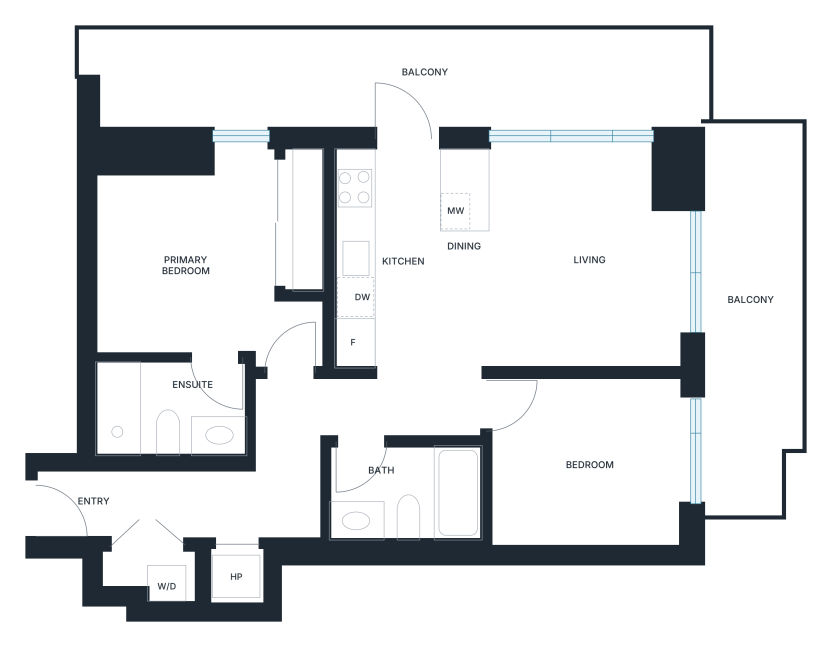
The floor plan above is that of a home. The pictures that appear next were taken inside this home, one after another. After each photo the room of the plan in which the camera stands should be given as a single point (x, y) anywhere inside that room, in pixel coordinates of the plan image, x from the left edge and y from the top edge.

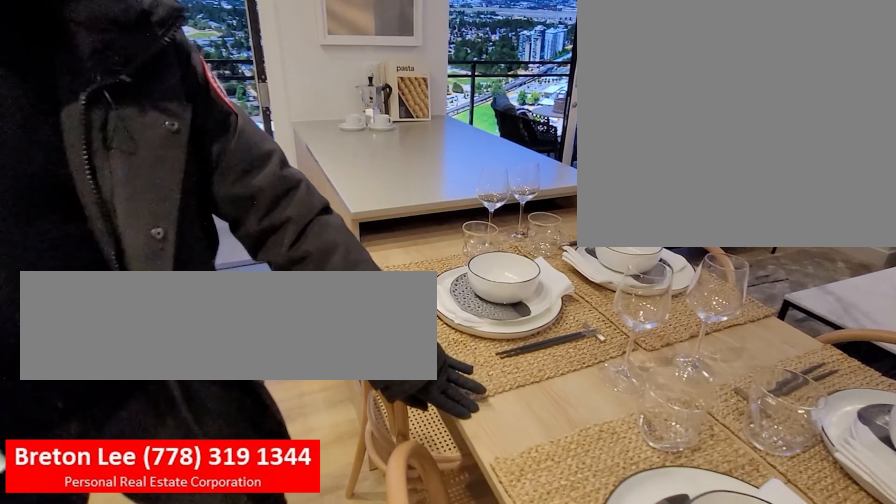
(464, 284)
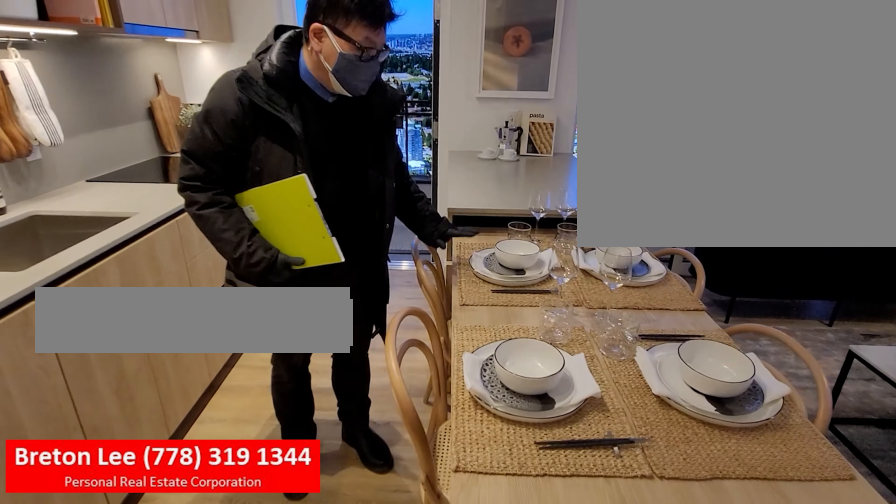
(465, 285)
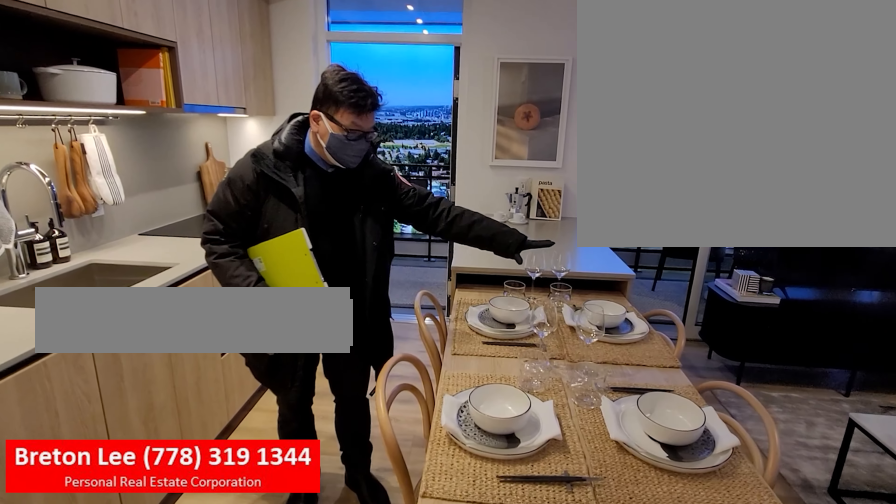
(467, 298)
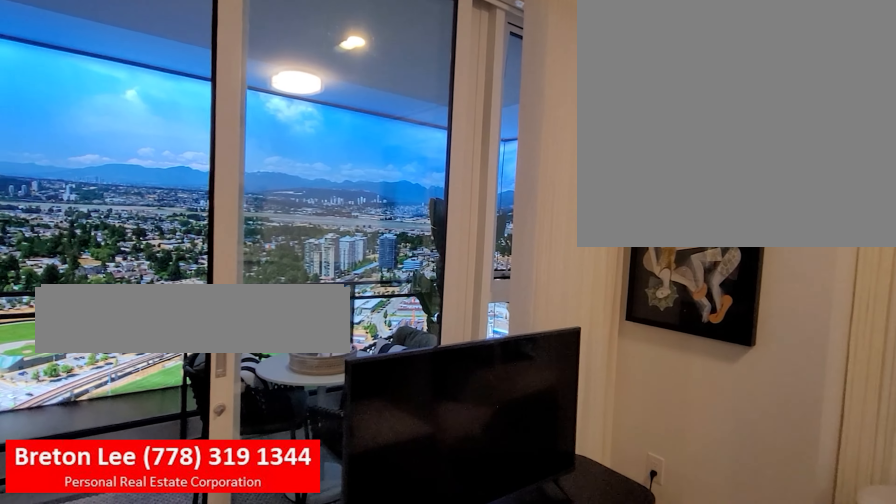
(596, 220)
